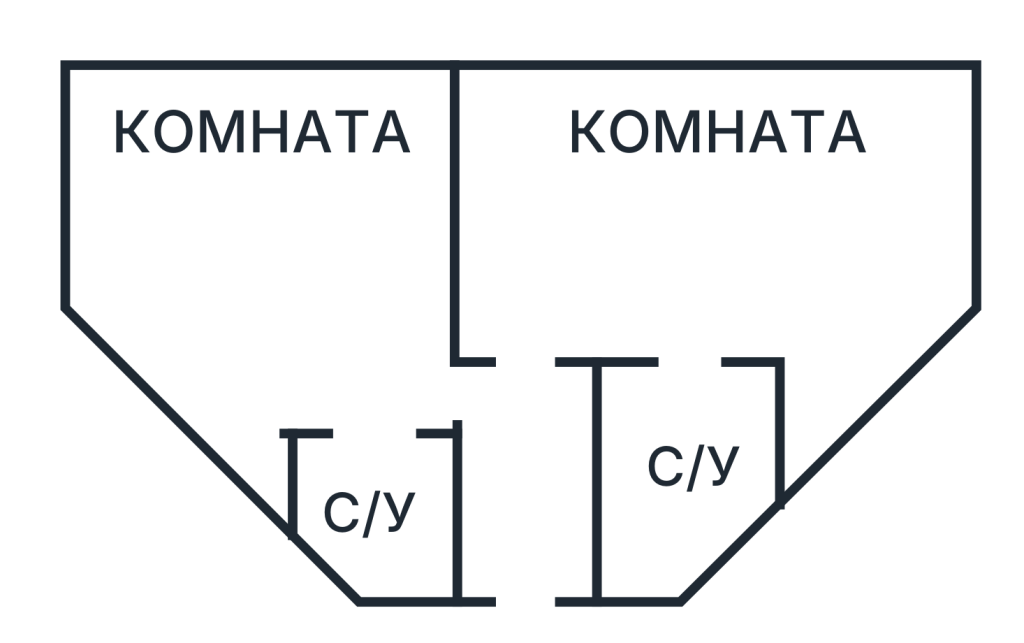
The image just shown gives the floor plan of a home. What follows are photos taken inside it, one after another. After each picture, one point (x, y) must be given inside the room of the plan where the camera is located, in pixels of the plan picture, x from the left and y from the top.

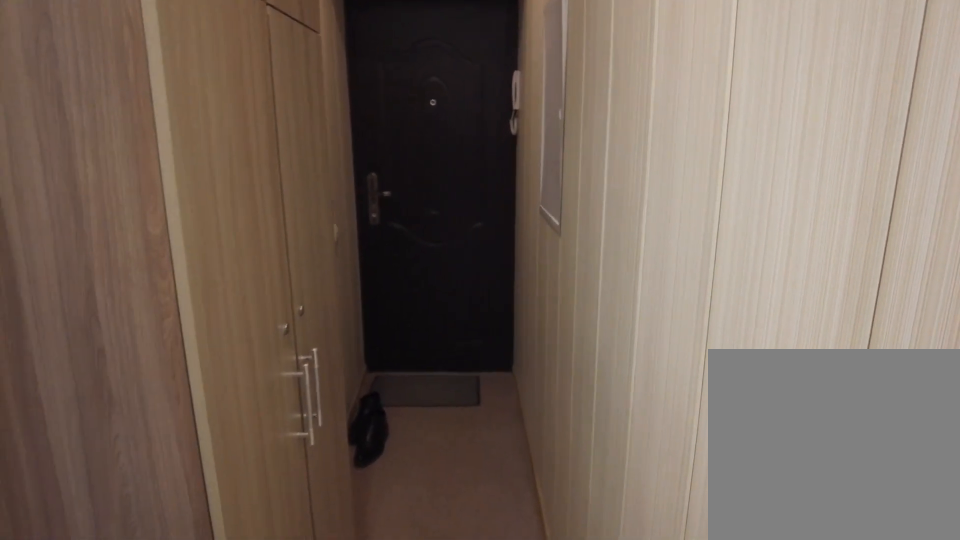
(537, 507)
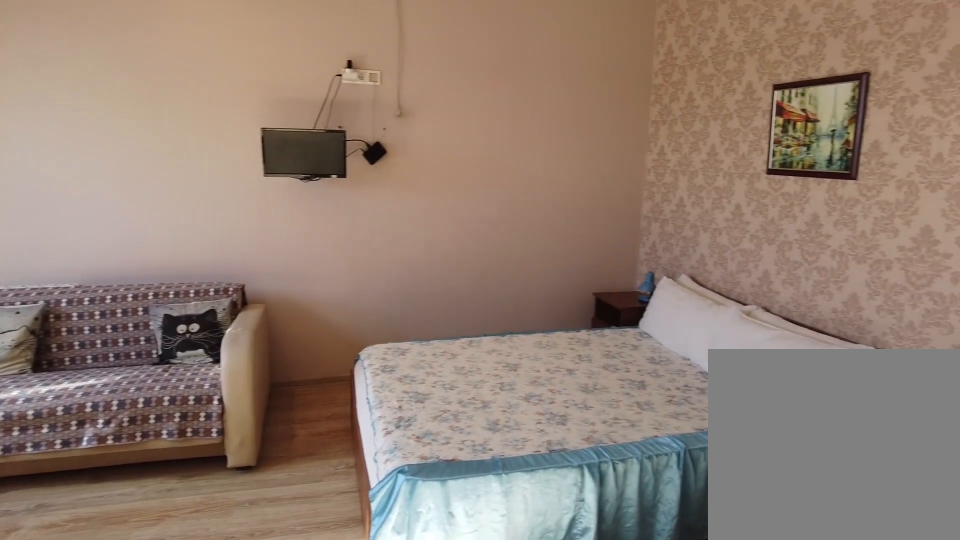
(335, 344)
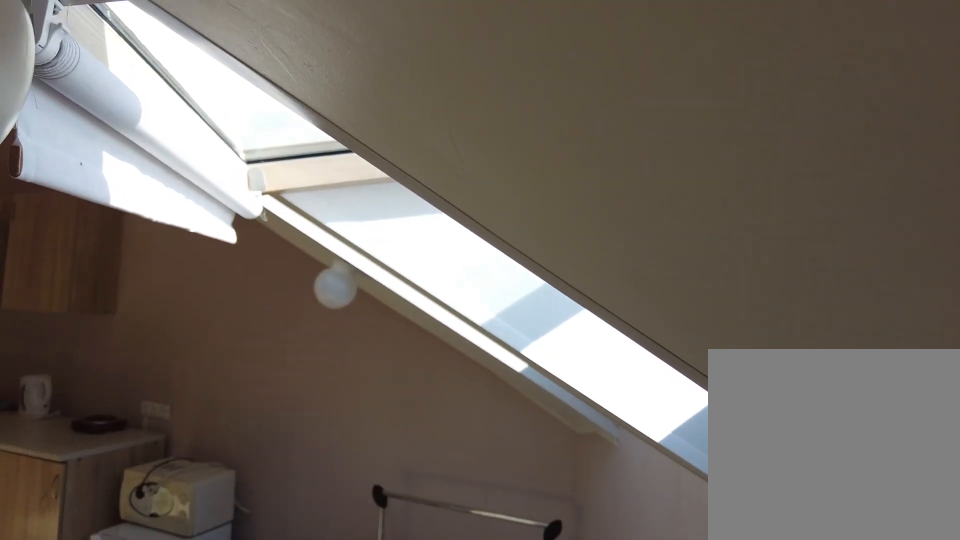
(379, 168)
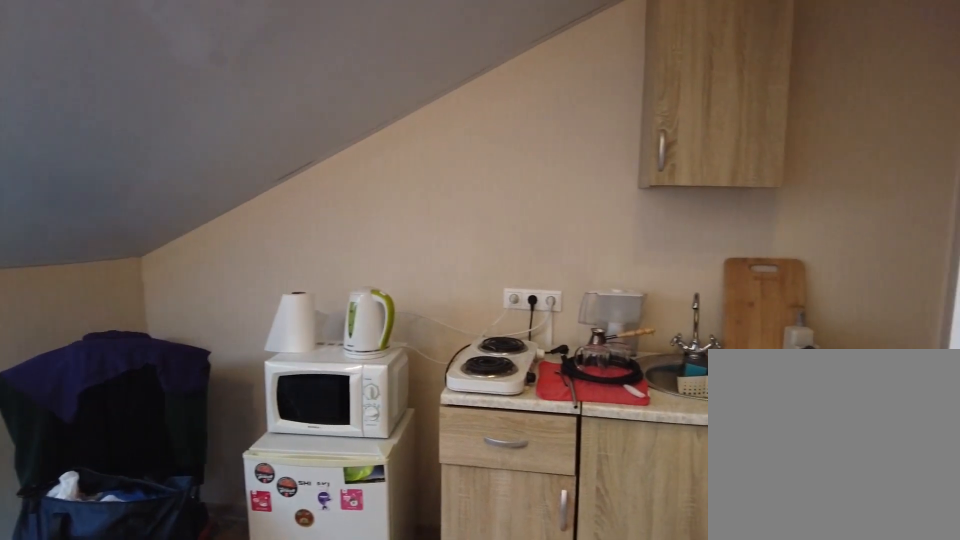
(575, 310)
